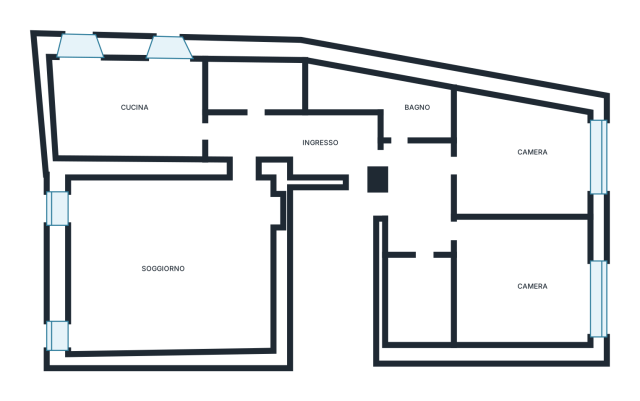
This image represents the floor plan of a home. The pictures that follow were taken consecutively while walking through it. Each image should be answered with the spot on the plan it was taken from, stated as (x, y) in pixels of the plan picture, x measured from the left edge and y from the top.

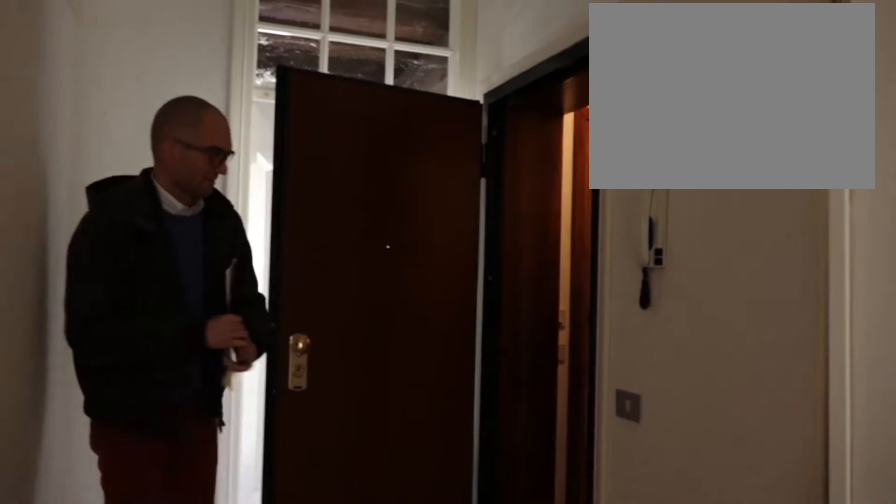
(368, 167)
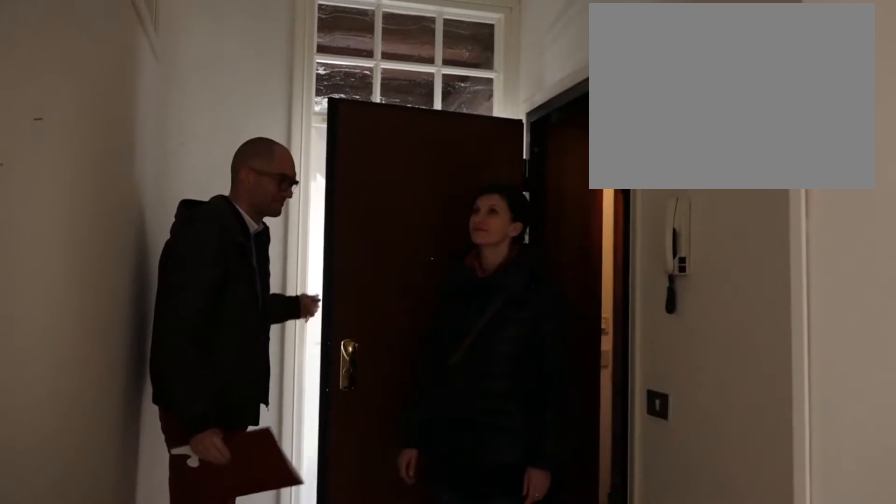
(319, 153)
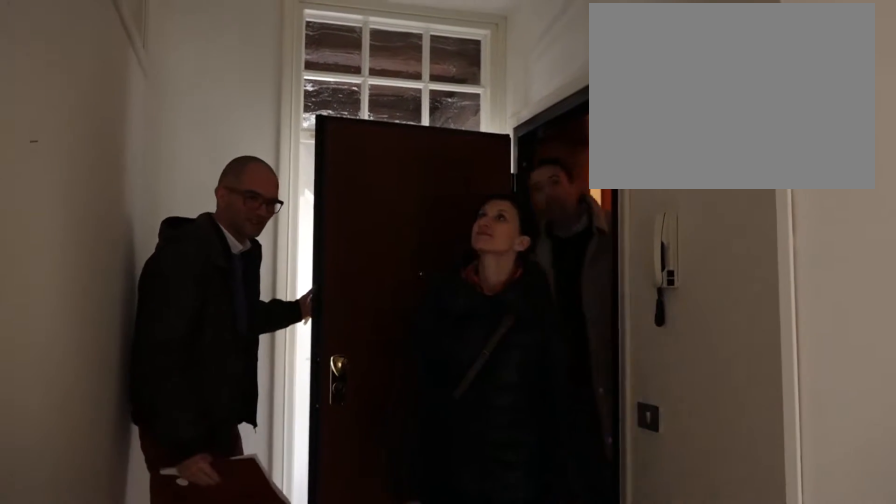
(315, 153)
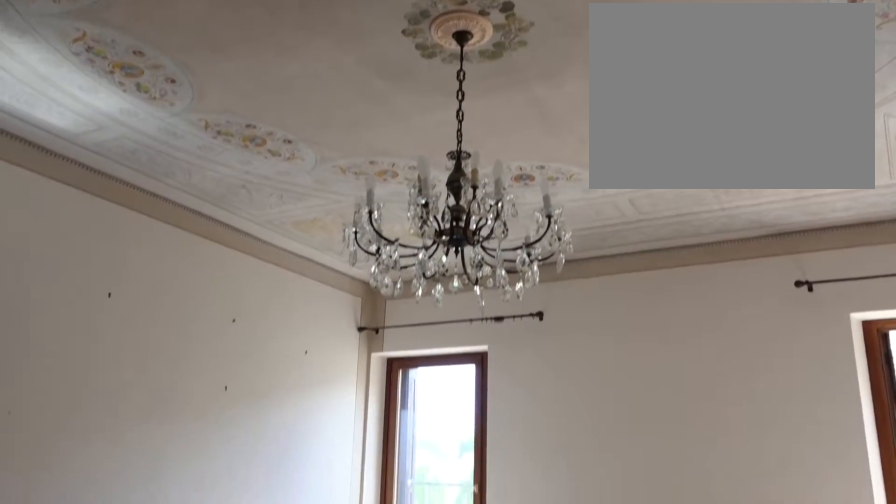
(240, 201)
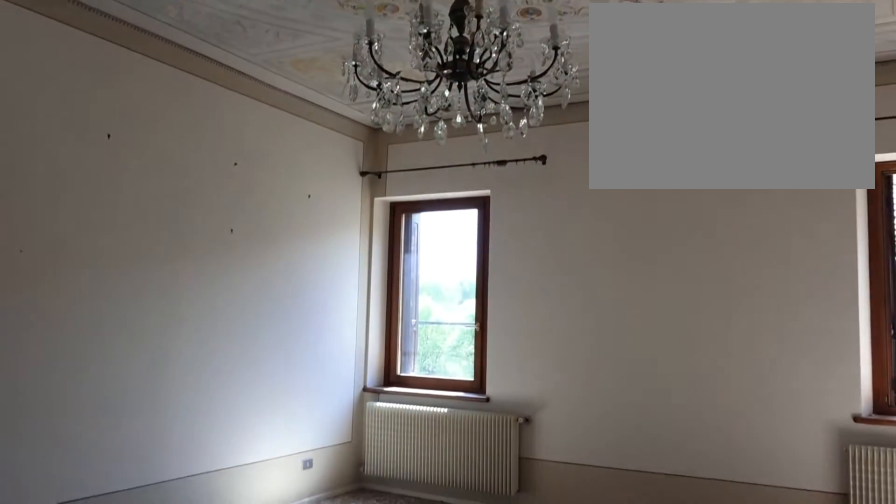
(242, 211)
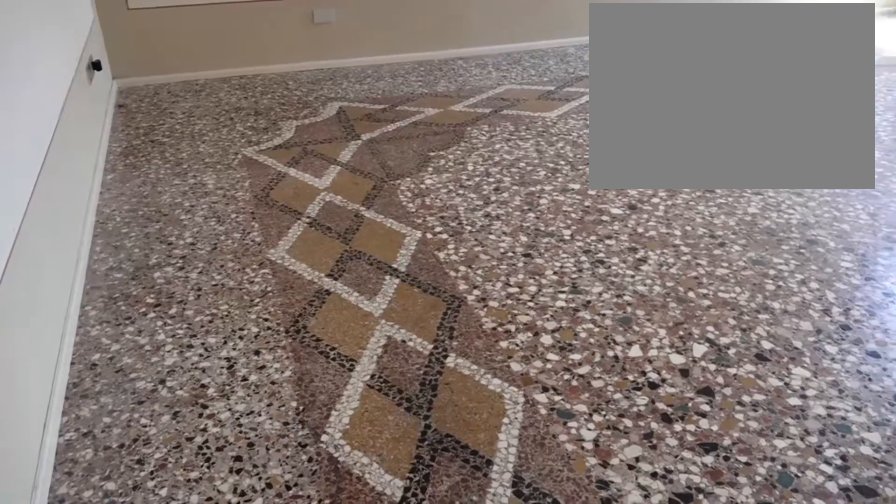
(243, 210)
